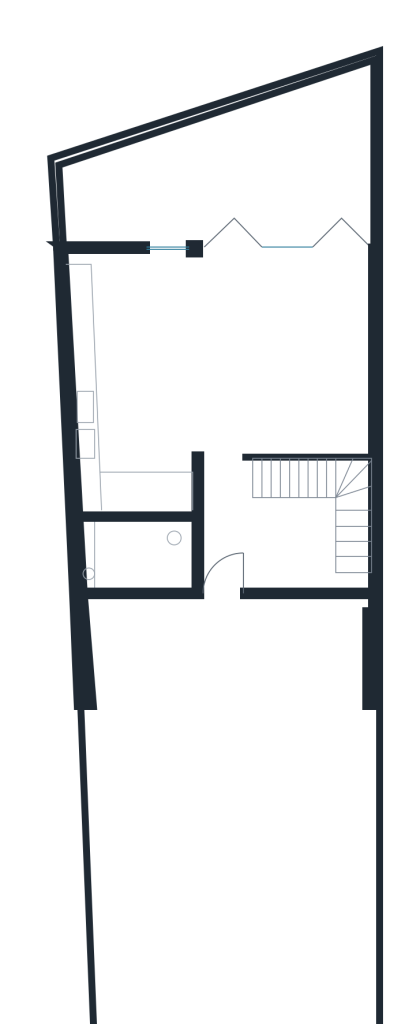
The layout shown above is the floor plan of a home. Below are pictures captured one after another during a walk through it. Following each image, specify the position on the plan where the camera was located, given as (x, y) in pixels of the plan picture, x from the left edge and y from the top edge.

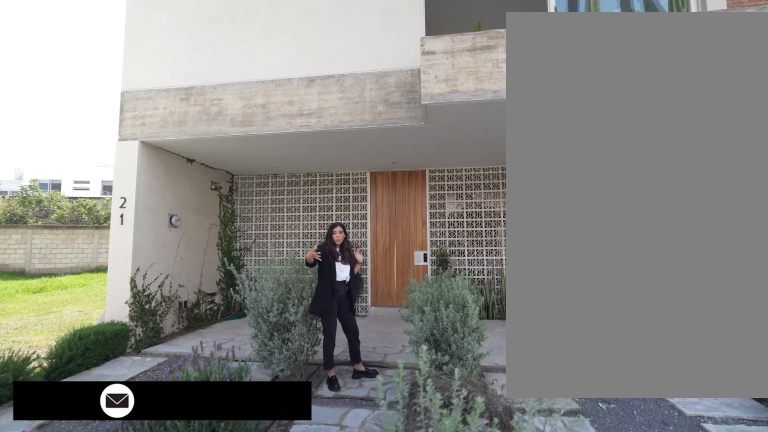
(261, 914)
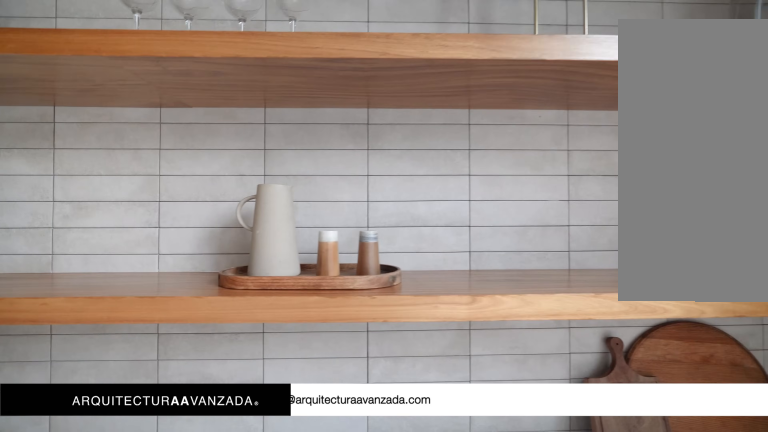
(113, 325)
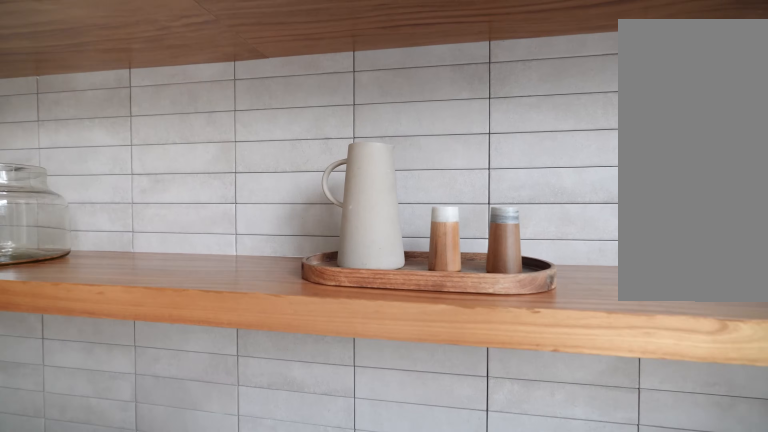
(124, 301)
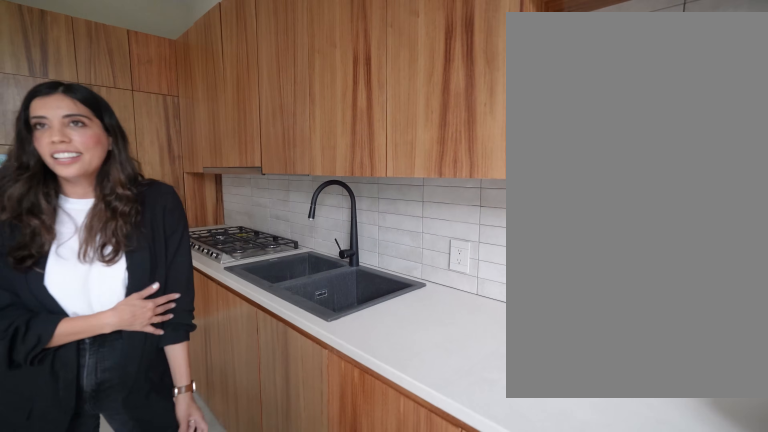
(125, 344)
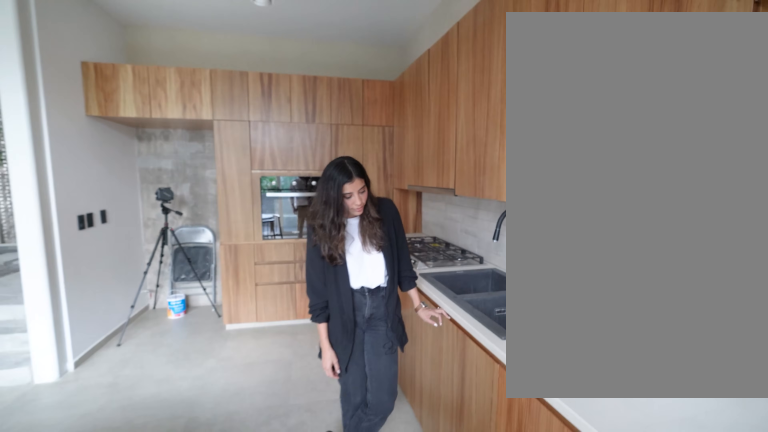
(116, 370)
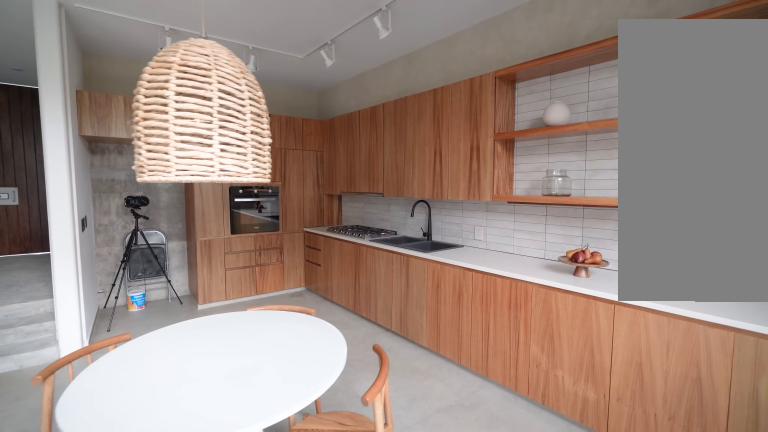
(143, 296)
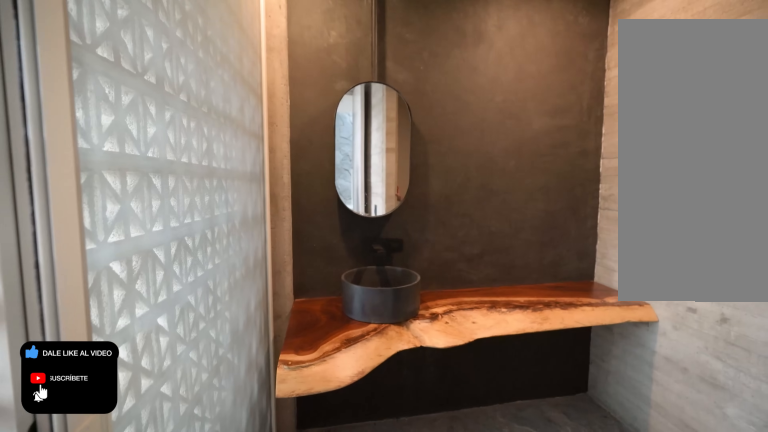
(118, 570)
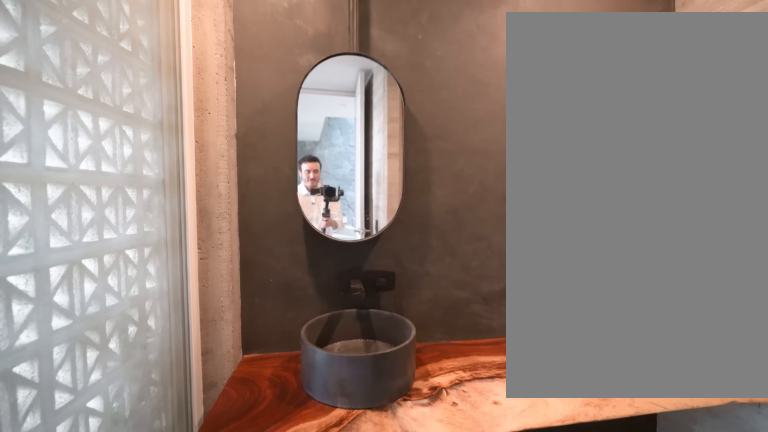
(117, 570)
